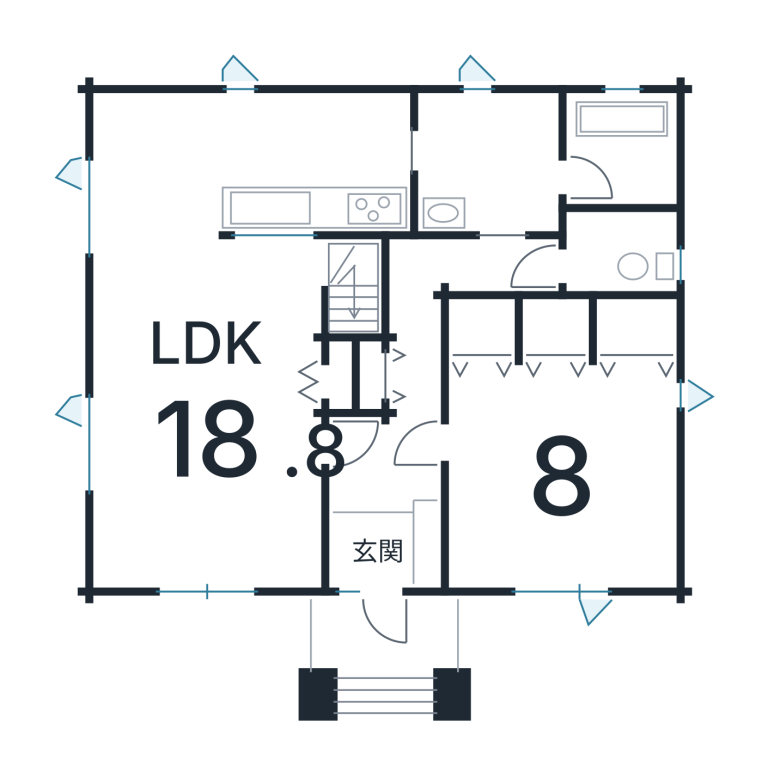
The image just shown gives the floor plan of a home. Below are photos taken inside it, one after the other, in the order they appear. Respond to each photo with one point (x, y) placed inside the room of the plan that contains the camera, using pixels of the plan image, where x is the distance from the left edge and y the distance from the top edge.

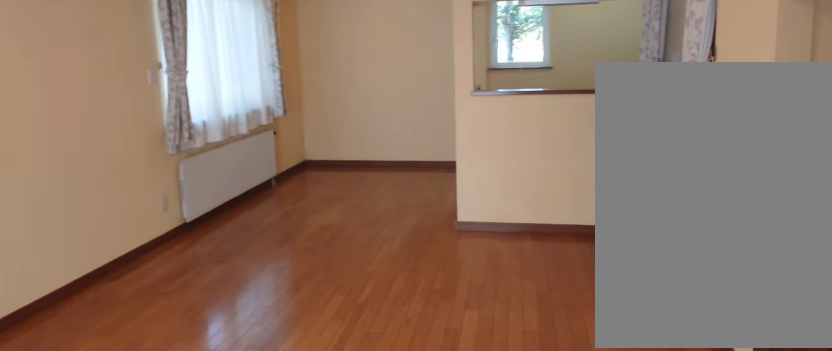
(207, 396)
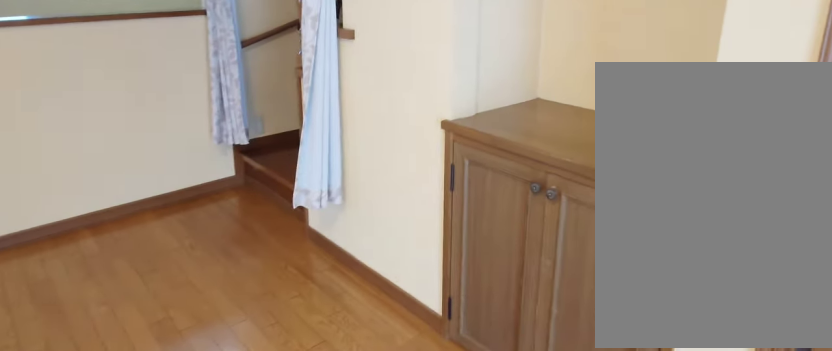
(207, 396)
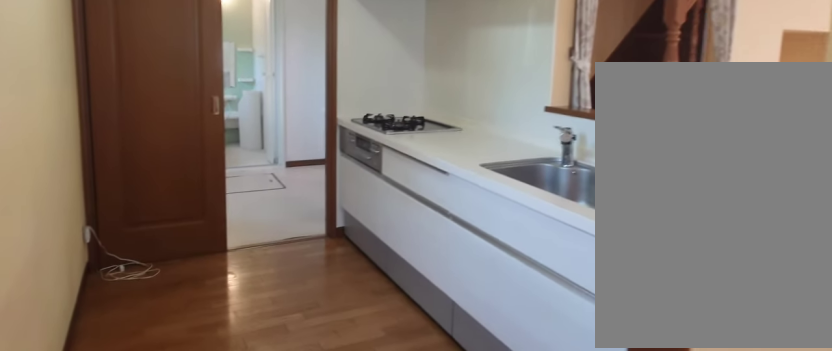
(264, 164)
